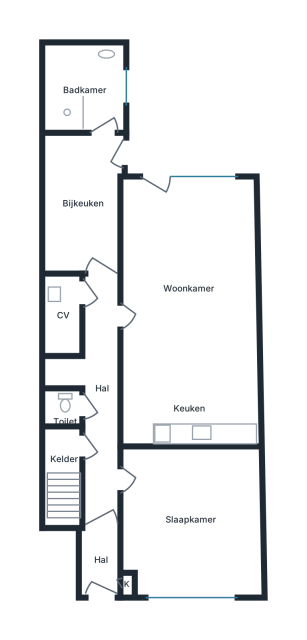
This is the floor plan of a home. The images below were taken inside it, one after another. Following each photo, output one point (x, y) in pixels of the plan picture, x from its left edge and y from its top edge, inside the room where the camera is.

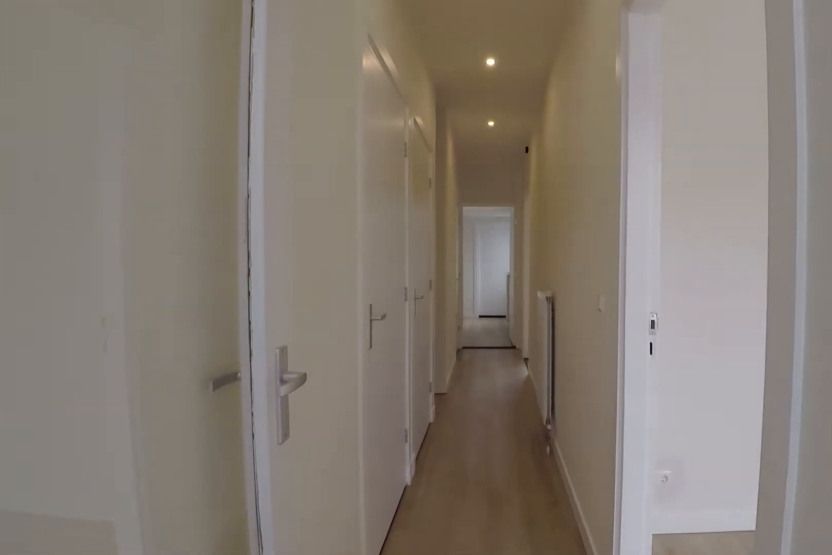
(97, 397)
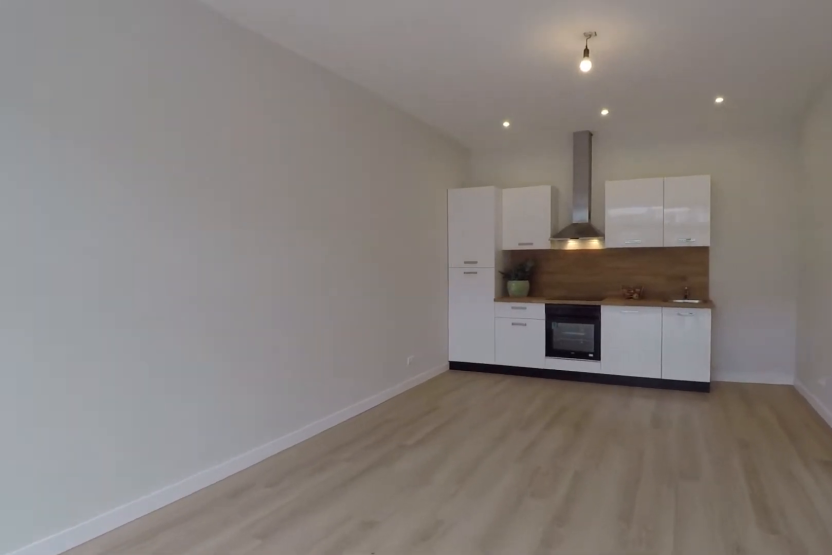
(187, 312)
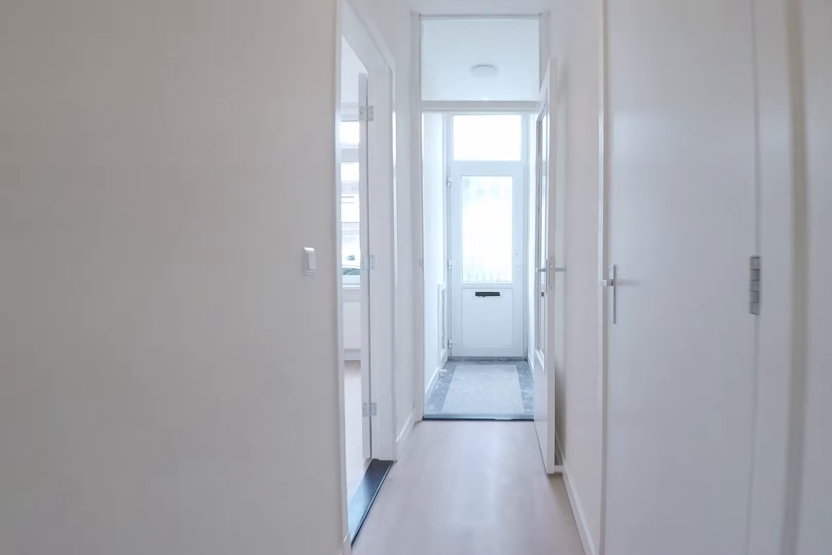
(97, 397)
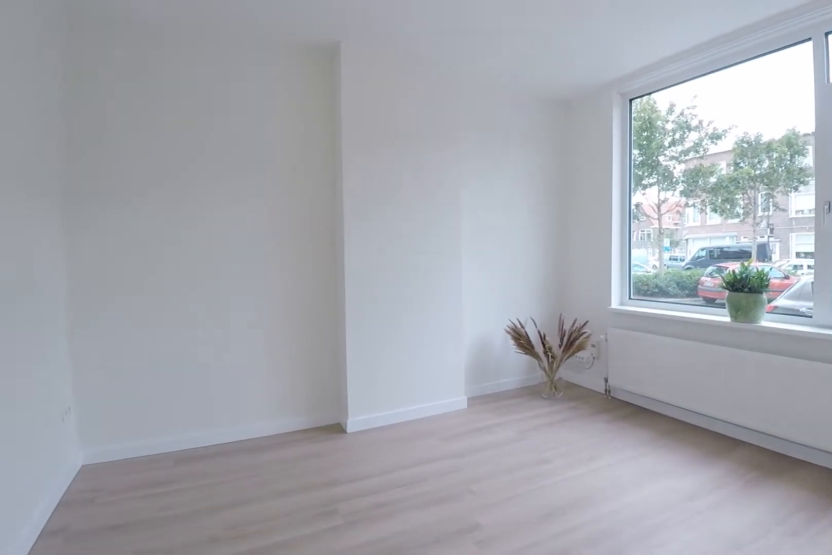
(191, 520)
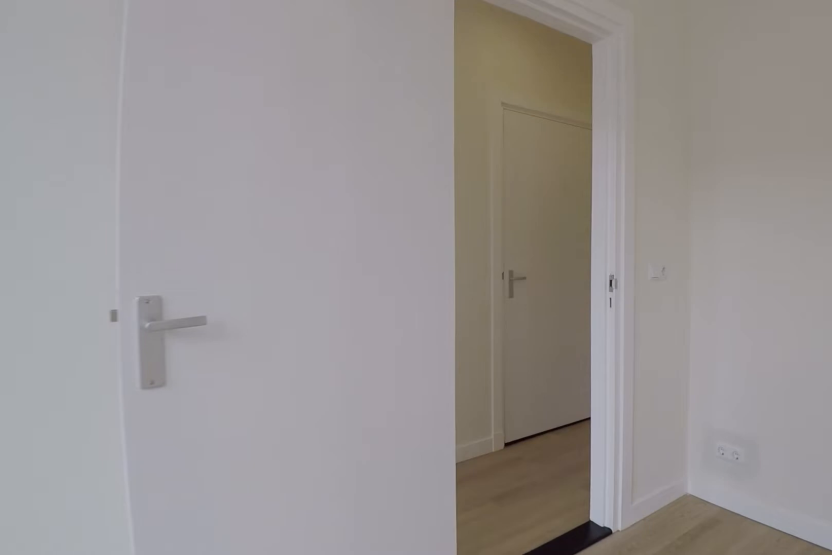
(191, 520)
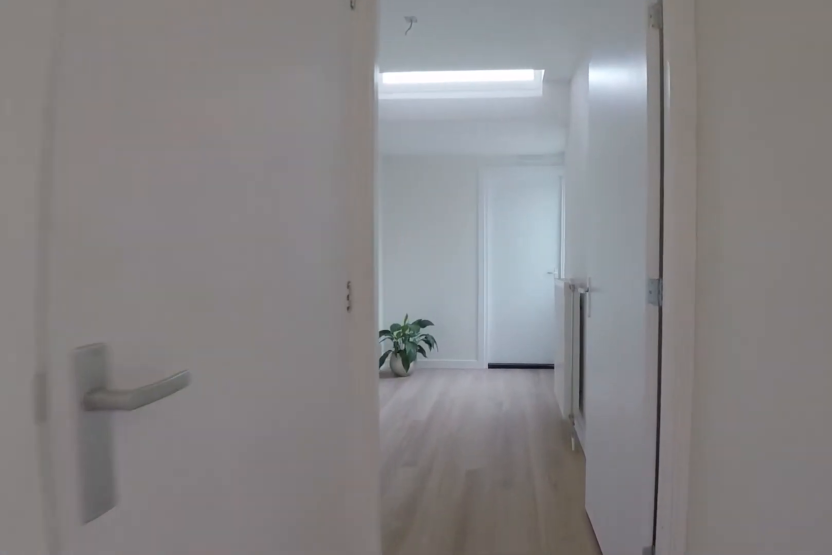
(97, 397)
